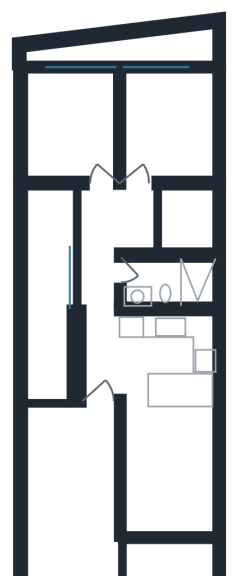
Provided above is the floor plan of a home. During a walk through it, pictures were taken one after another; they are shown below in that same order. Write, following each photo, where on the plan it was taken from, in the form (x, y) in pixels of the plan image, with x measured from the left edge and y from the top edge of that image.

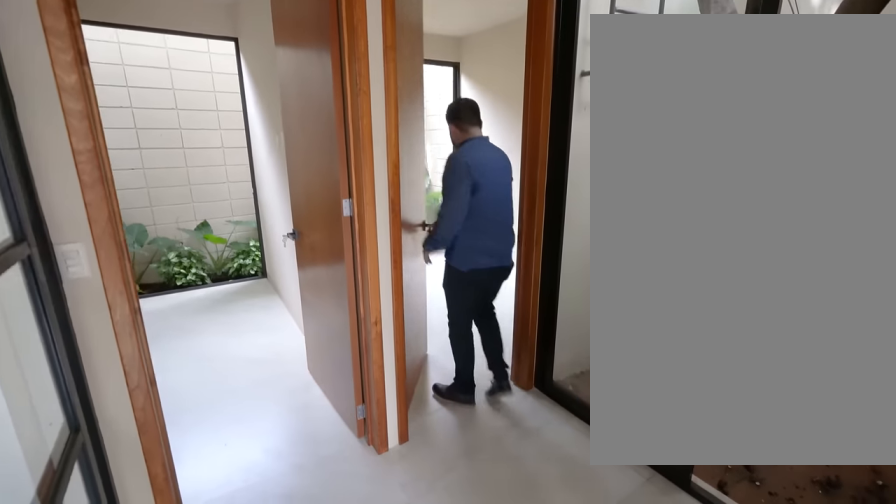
(98, 238)
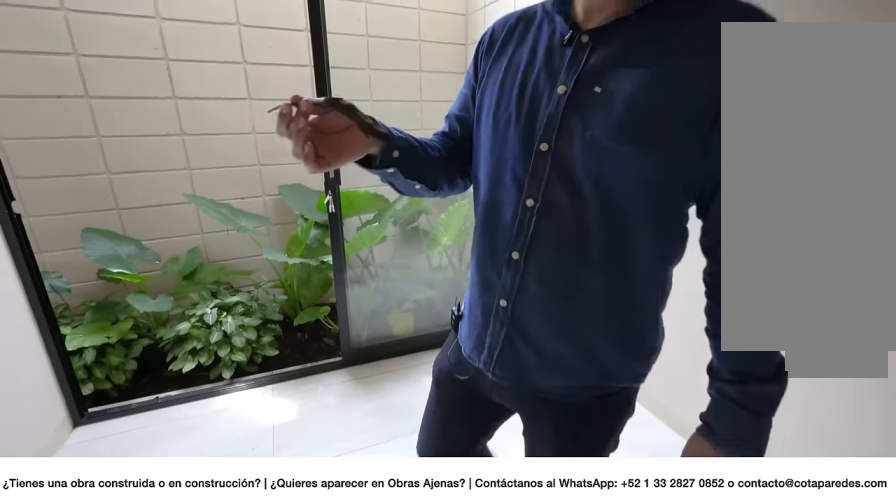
(145, 167)
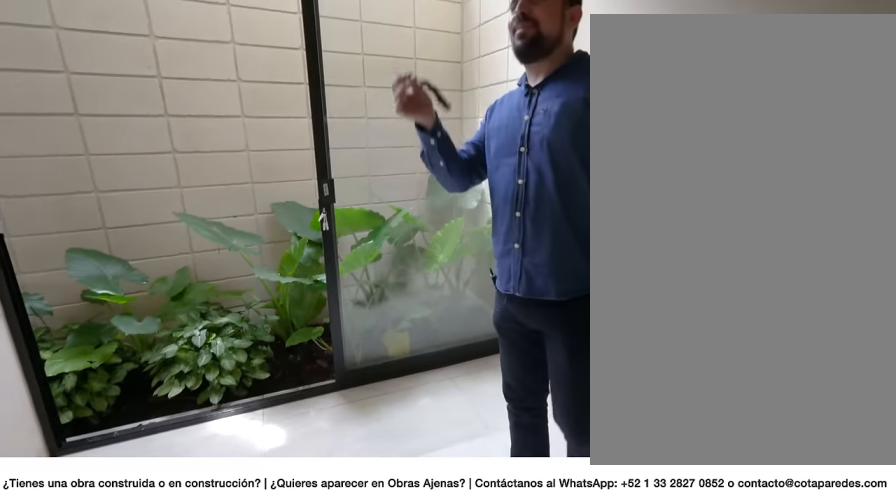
(146, 166)
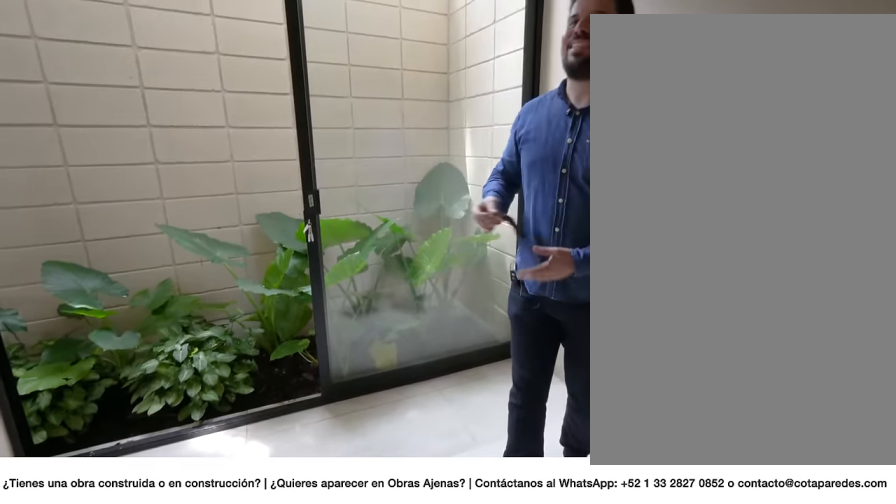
(146, 166)
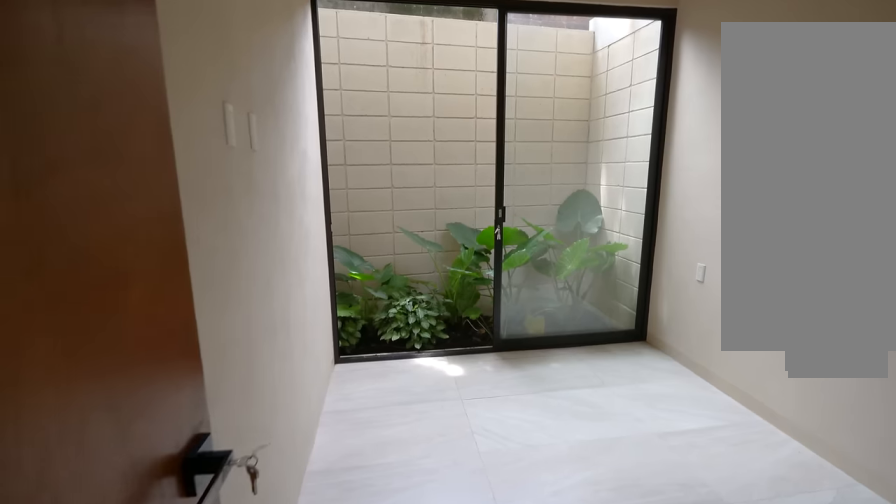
(146, 166)
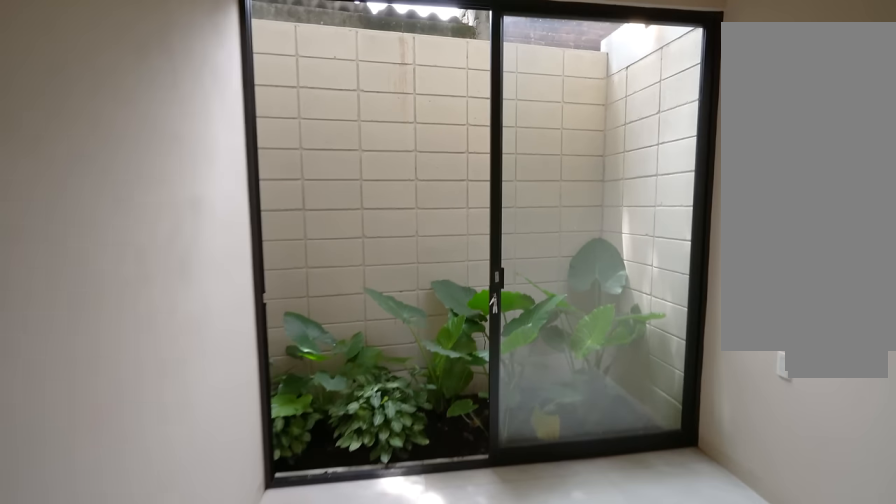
(145, 166)
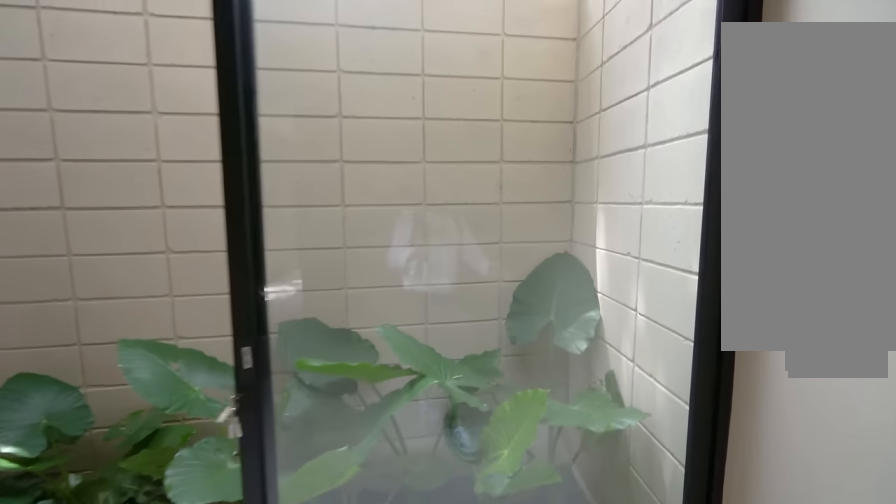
(144, 167)
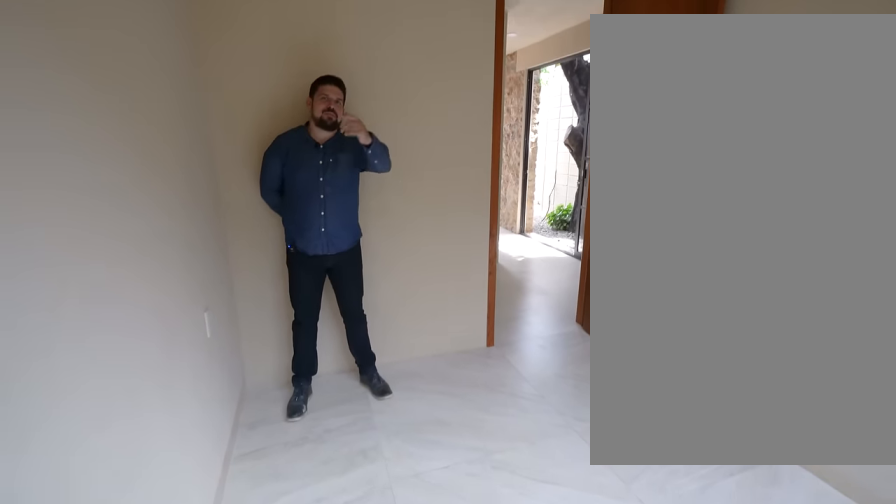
(206, 94)
